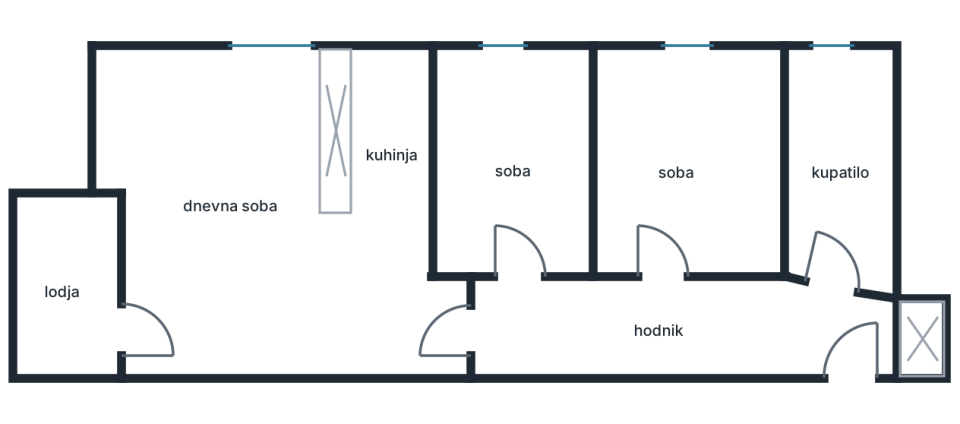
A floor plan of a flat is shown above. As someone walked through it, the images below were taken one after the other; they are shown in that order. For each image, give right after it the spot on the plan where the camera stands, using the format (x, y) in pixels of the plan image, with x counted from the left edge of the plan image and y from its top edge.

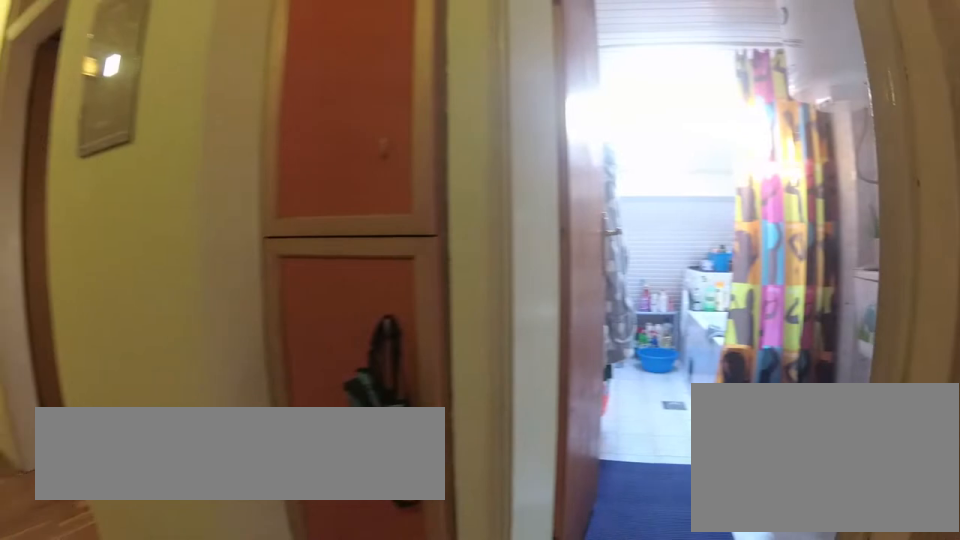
(841, 321)
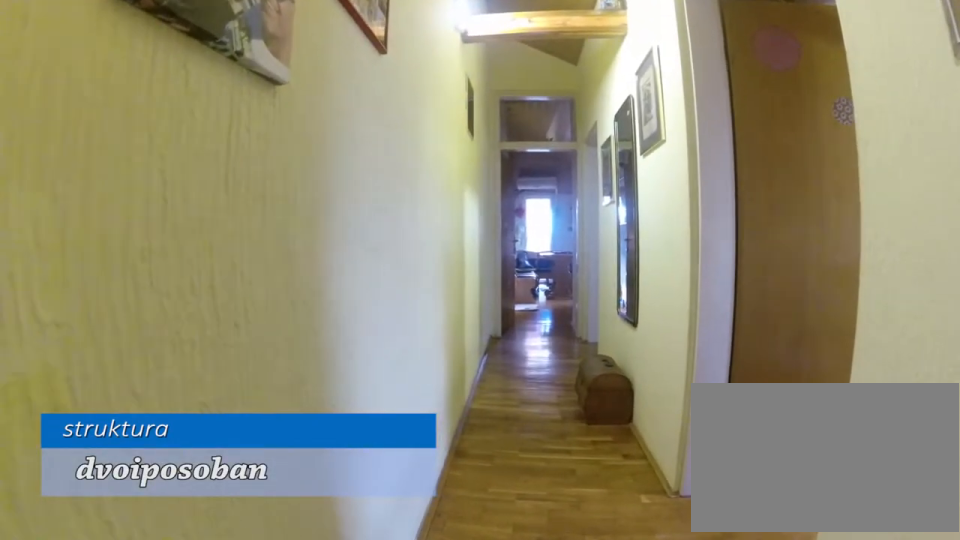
(775, 325)
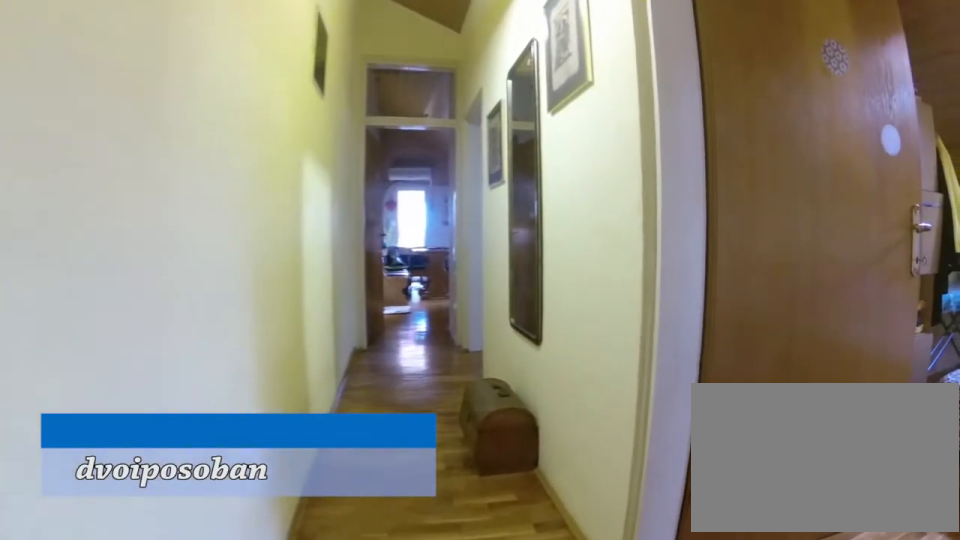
(728, 333)
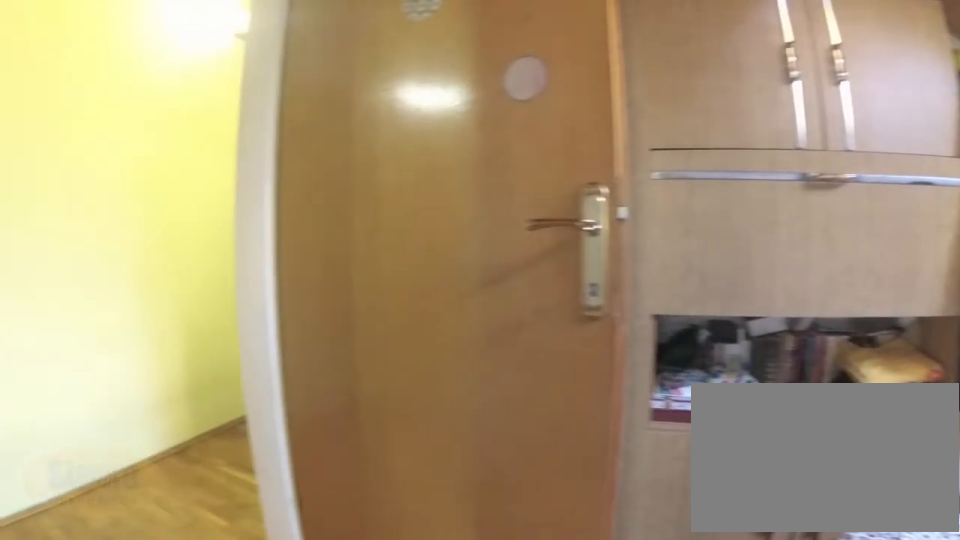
(704, 188)
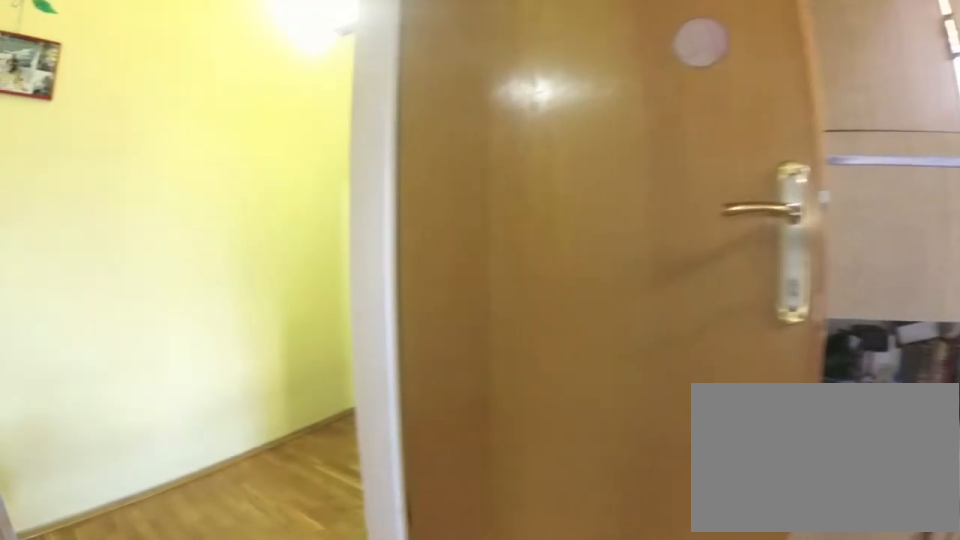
(699, 190)
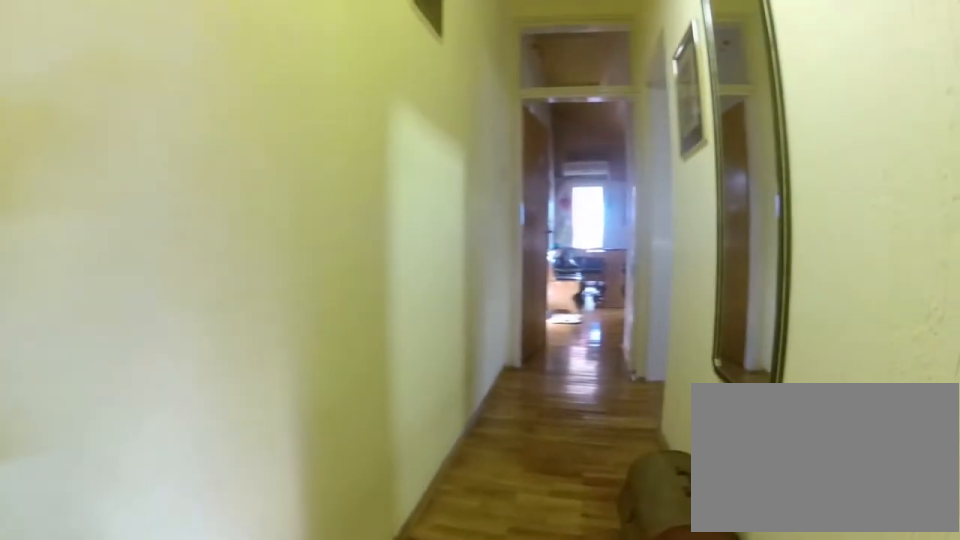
(665, 306)
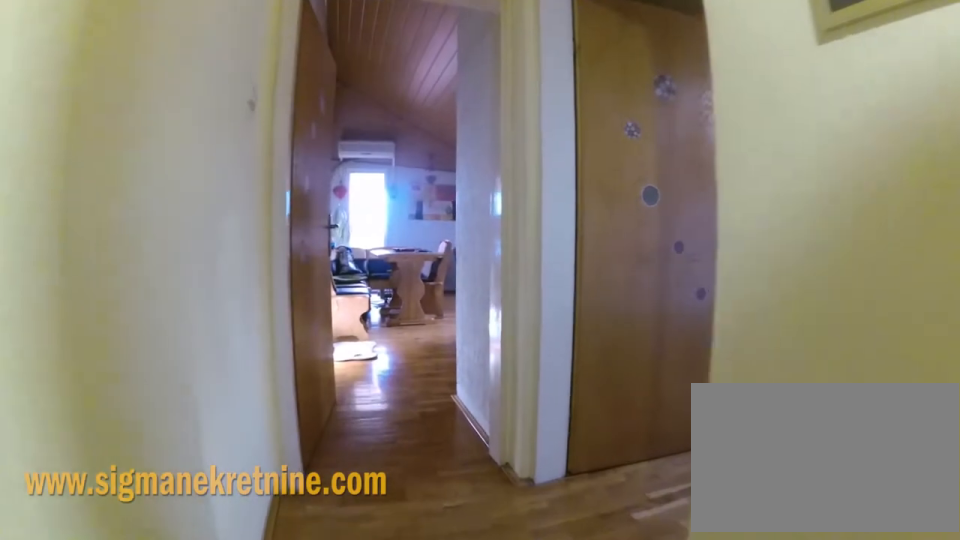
(581, 320)
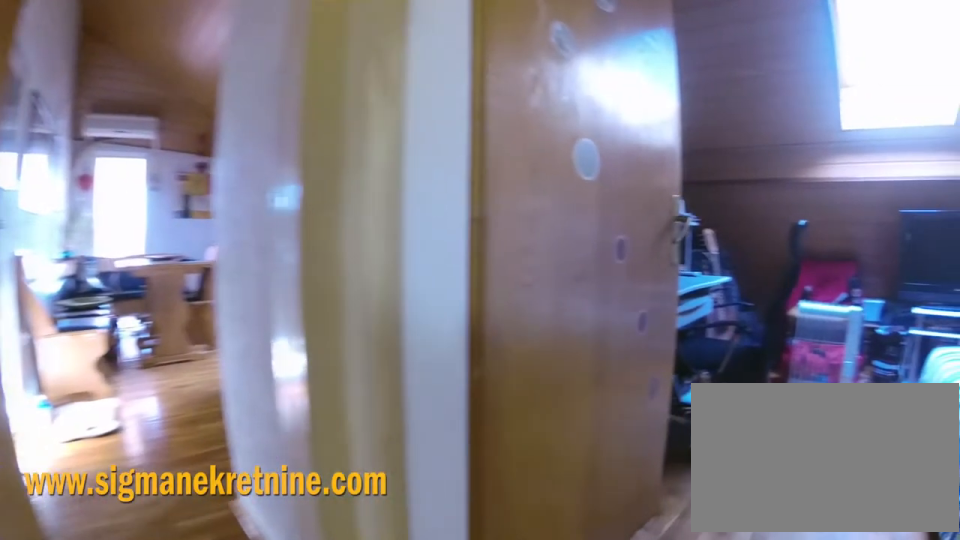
(538, 319)
